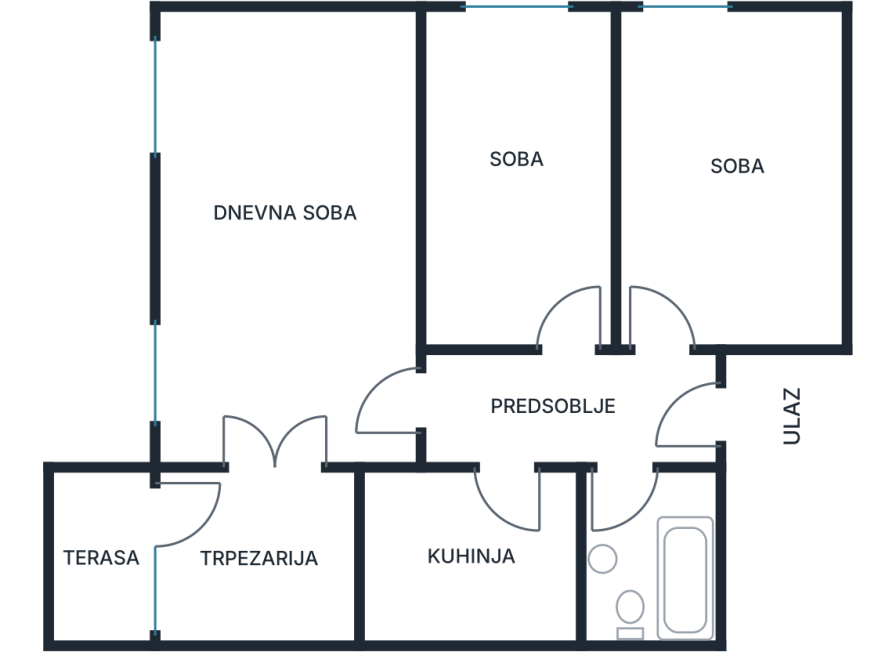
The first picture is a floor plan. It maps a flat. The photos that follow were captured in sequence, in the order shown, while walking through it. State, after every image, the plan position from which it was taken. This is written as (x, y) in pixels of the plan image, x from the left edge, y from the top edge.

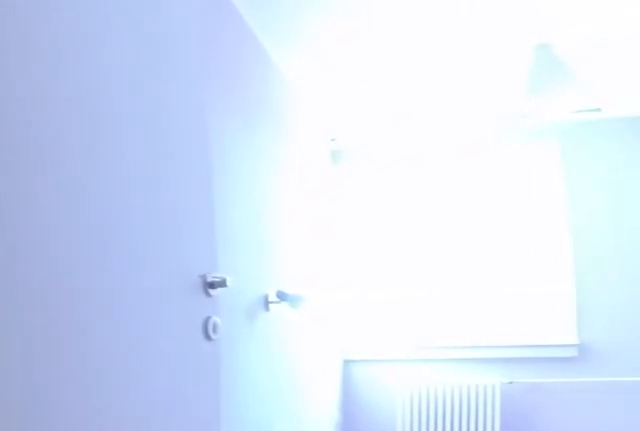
(695, 388)
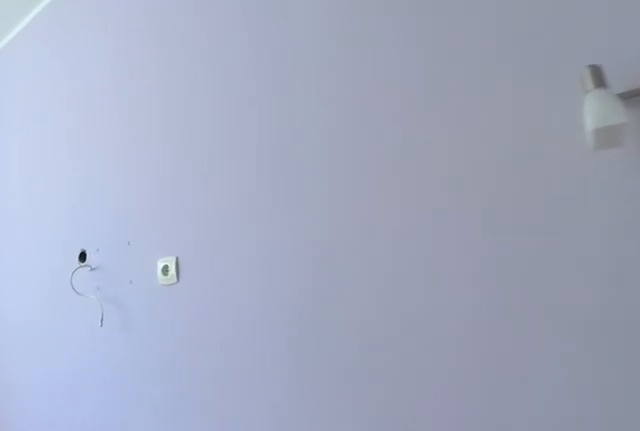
(745, 209)
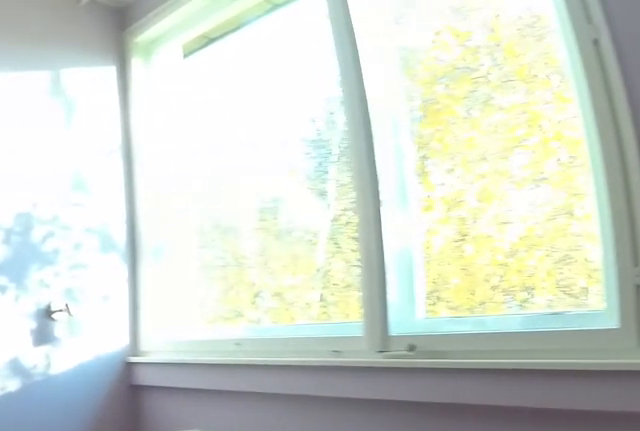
(827, 106)
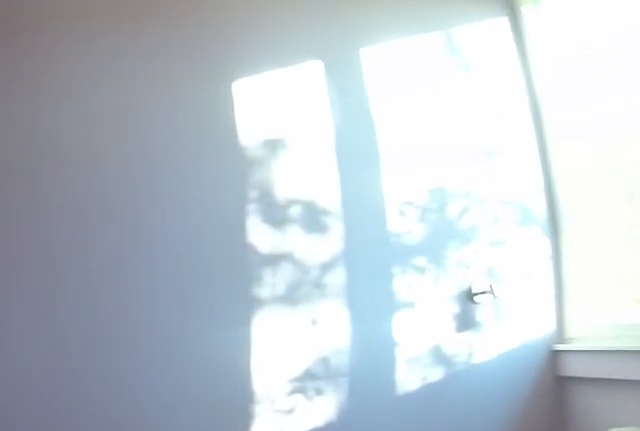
(825, 92)
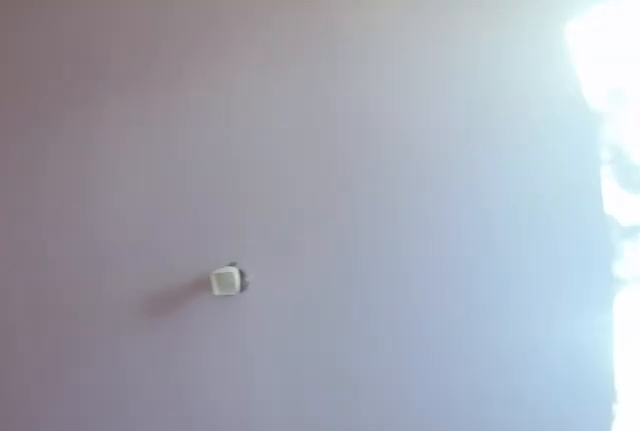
(815, 81)
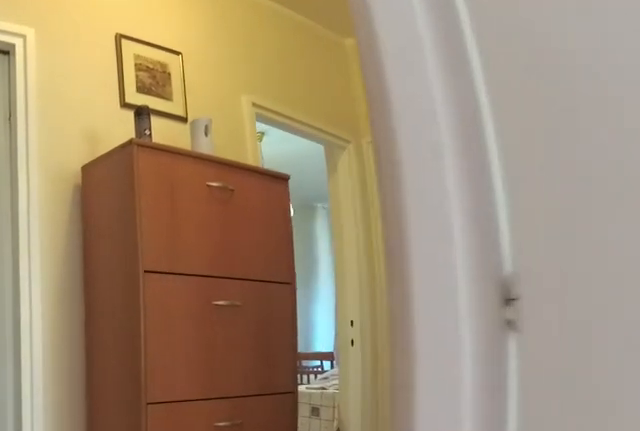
(705, 329)
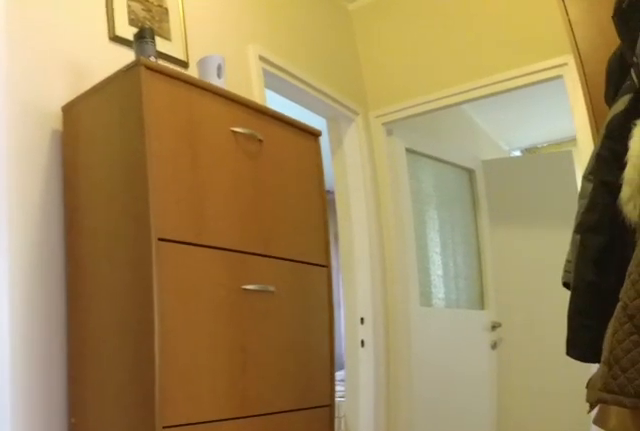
(672, 390)
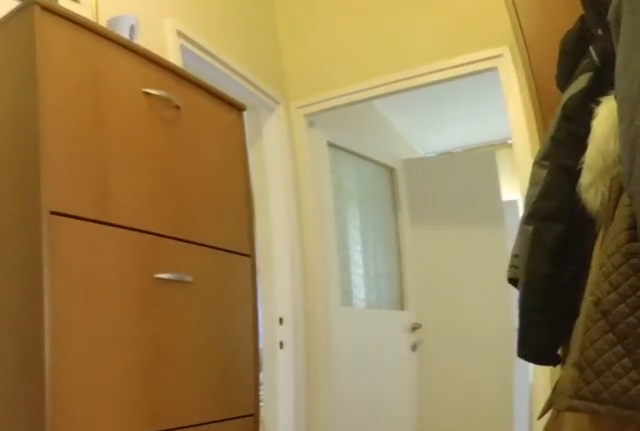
(663, 401)
